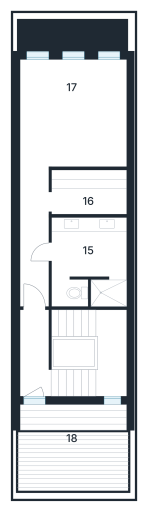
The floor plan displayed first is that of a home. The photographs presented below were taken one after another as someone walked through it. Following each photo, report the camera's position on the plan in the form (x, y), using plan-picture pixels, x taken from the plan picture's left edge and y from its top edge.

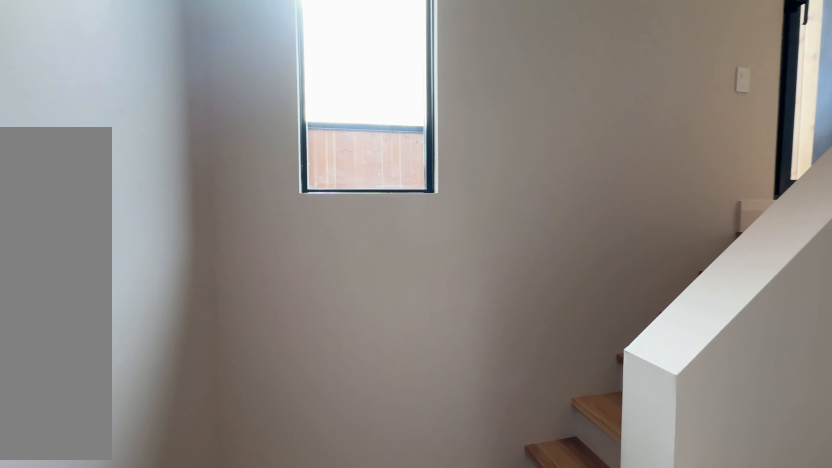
(107, 338)
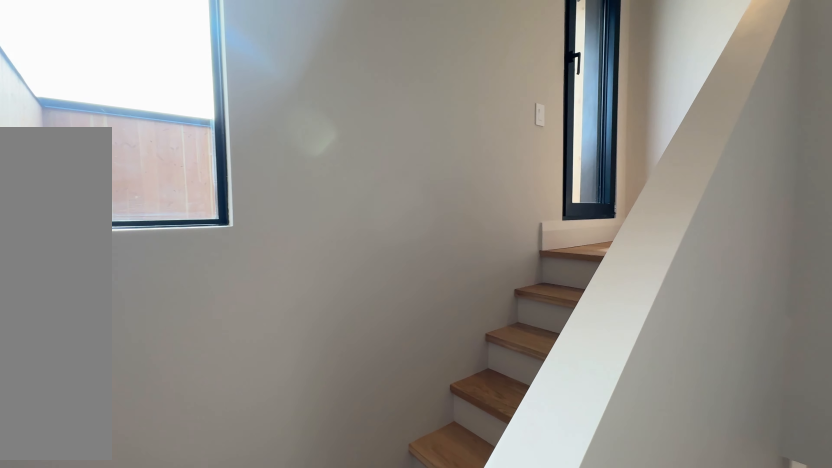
(109, 347)
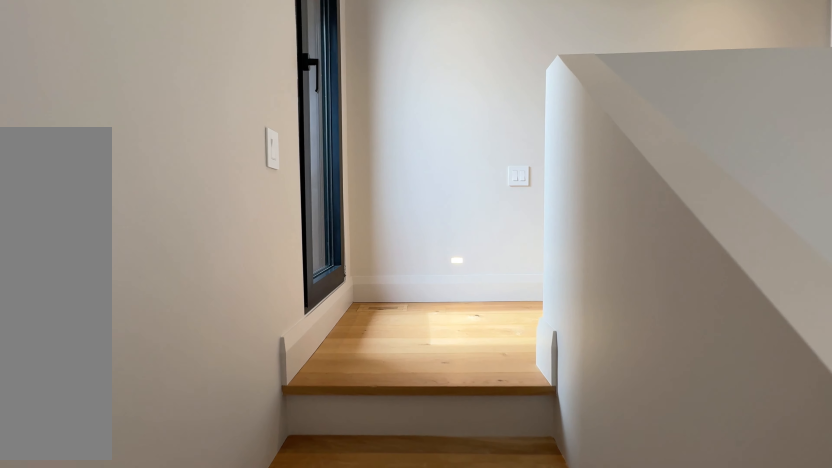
(102, 377)
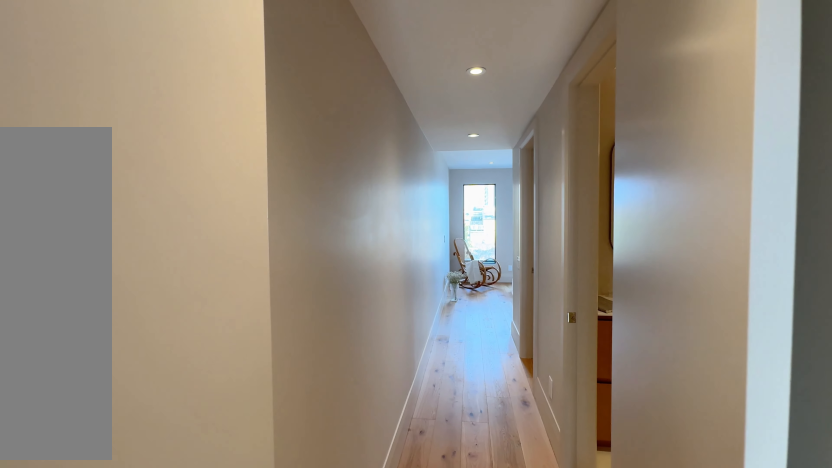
(35, 317)
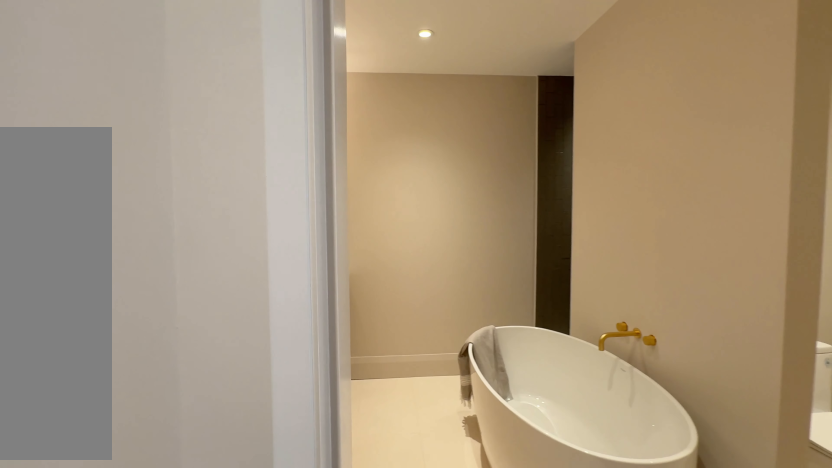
(34, 243)
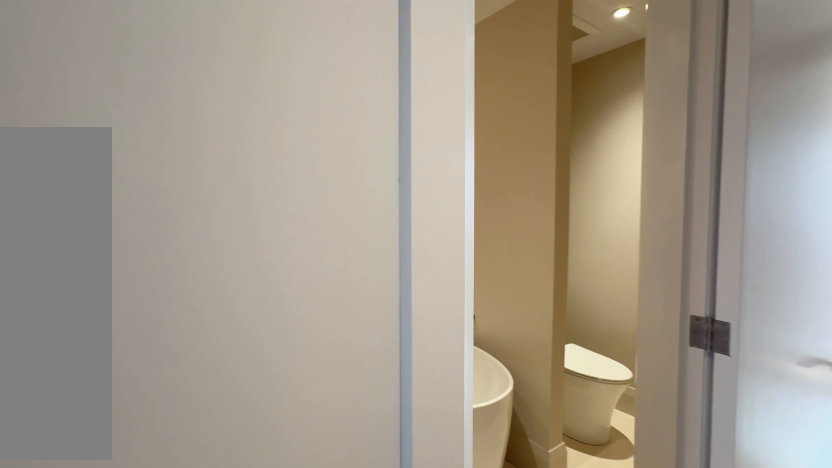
(34, 234)
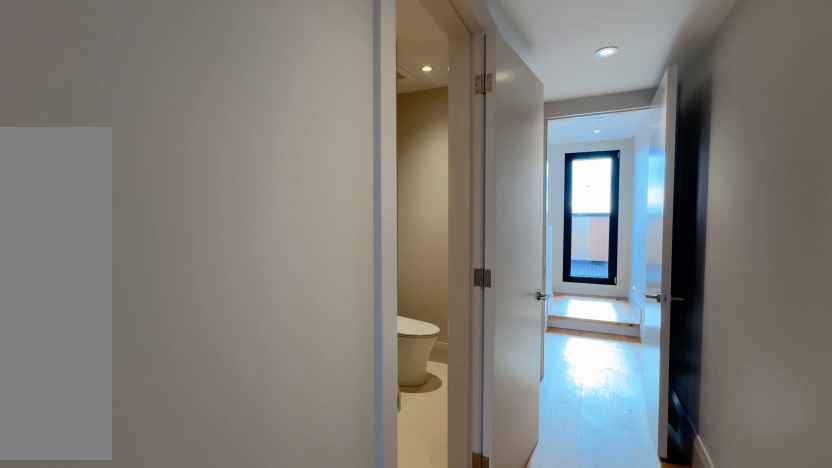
(33, 216)
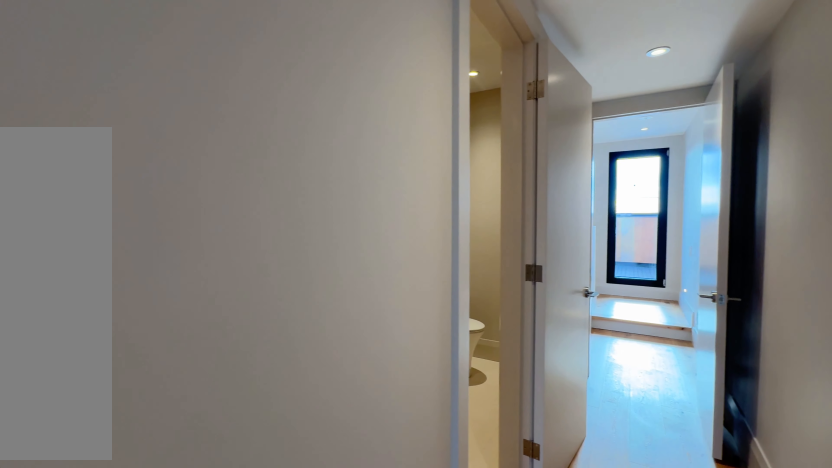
(33, 216)
